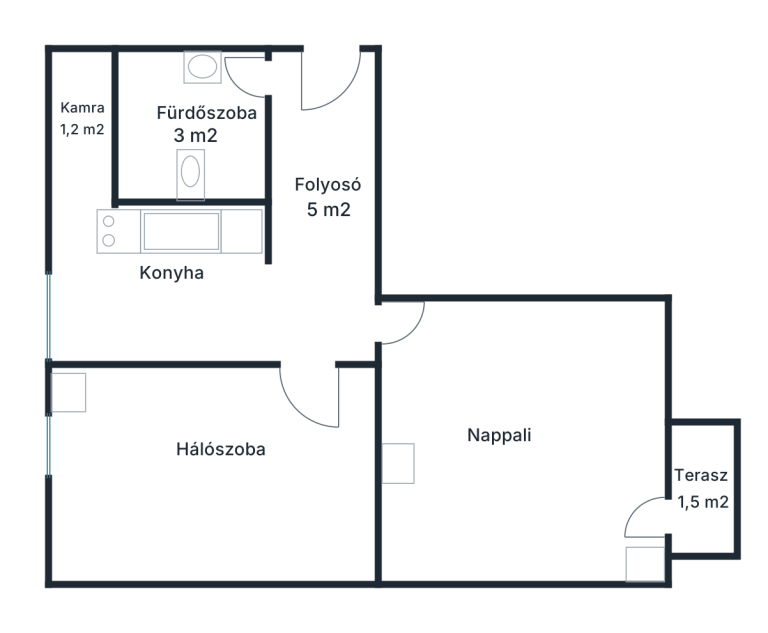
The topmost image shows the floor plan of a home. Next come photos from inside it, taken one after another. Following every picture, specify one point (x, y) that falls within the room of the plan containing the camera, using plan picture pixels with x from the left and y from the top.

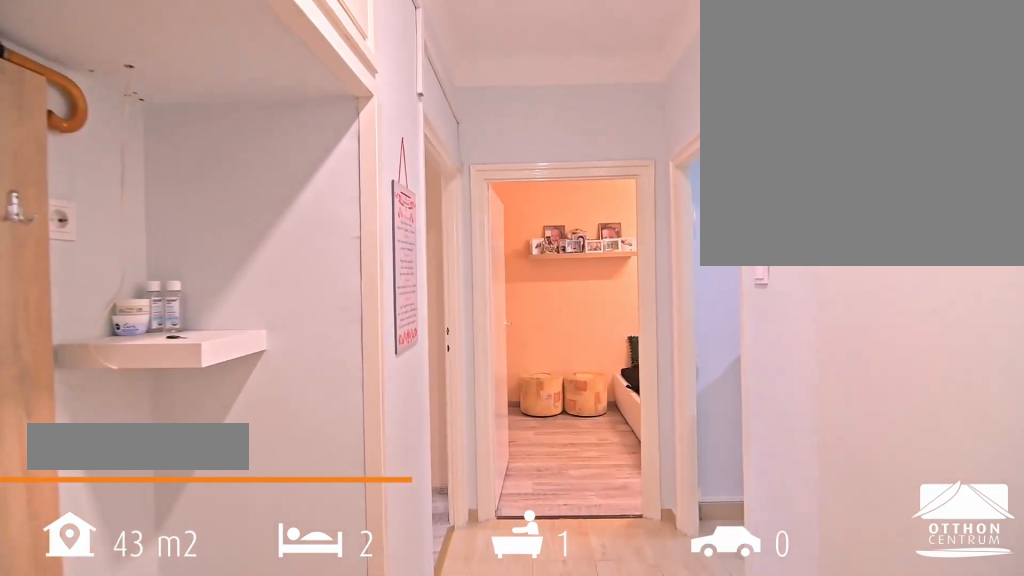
(323, 198)
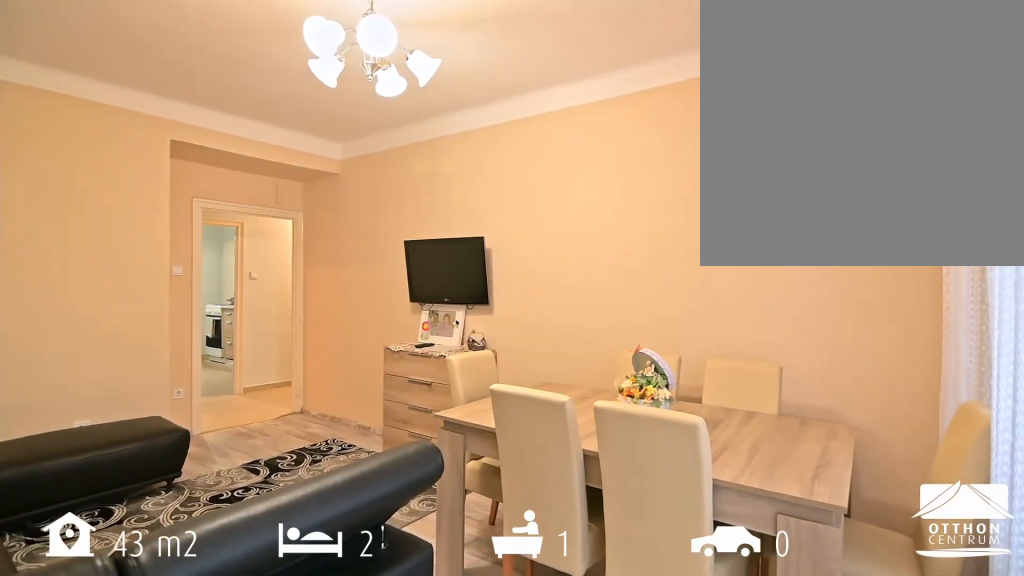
(522, 448)
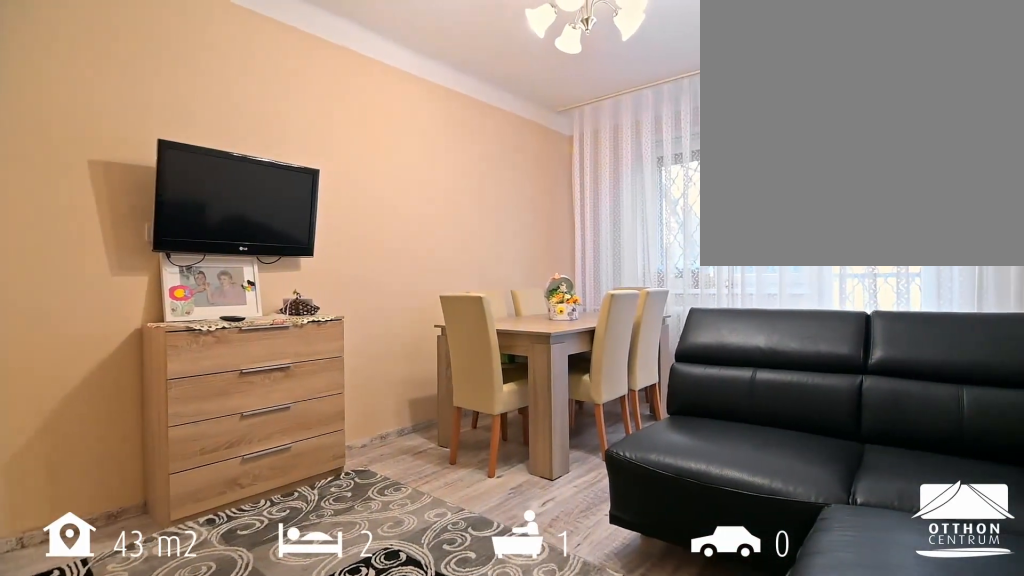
(521, 449)
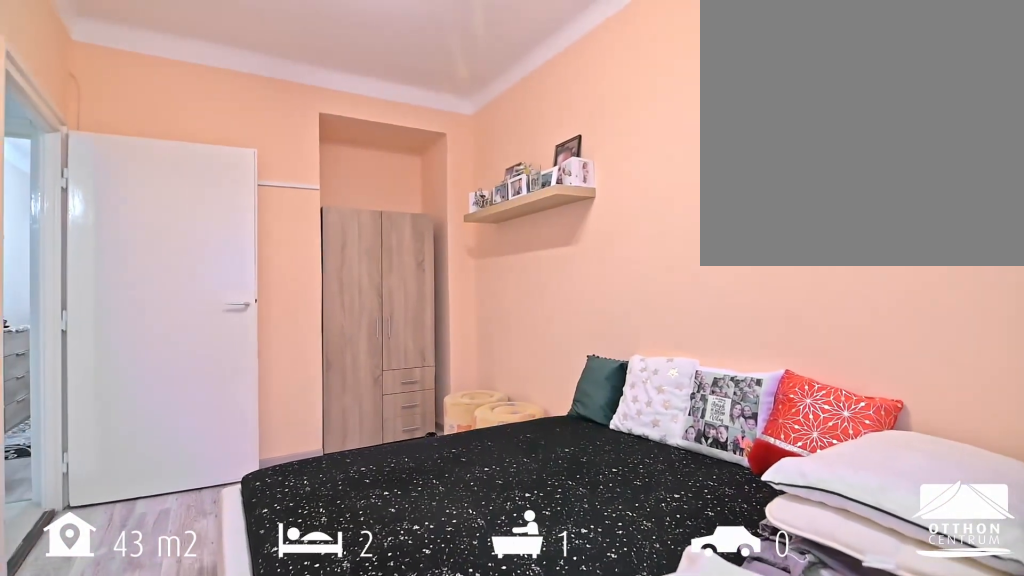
(205, 474)
